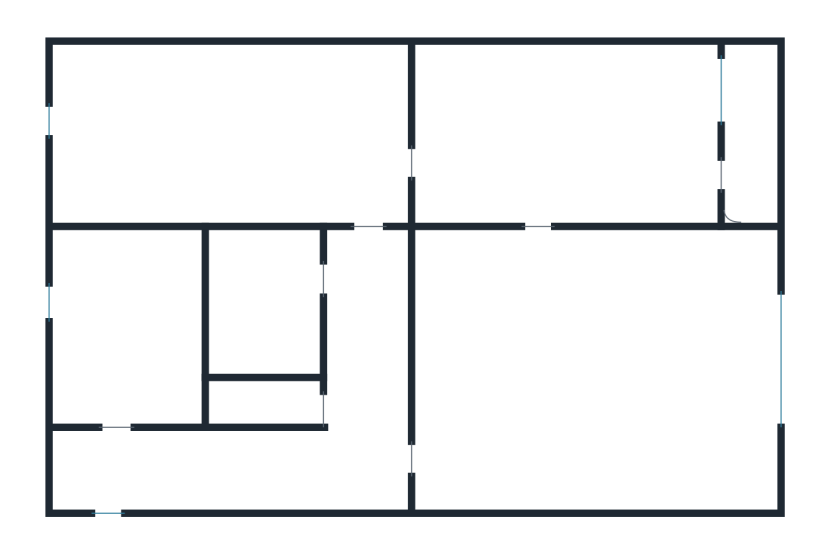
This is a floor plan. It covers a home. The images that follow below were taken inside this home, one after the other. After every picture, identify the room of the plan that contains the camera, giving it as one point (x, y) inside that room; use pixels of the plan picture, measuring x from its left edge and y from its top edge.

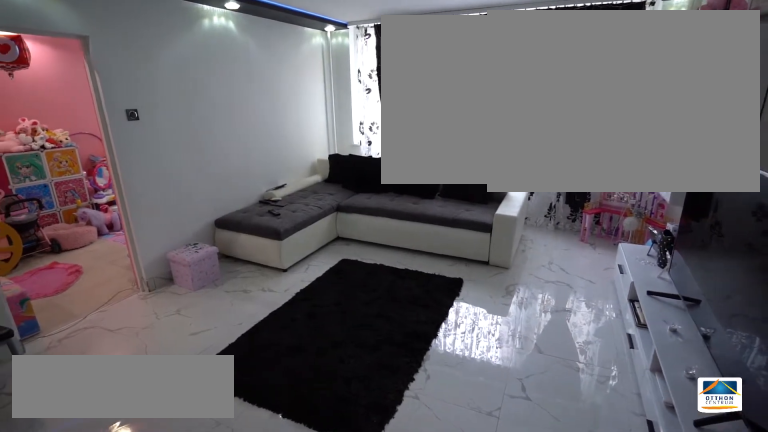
(590, 370)
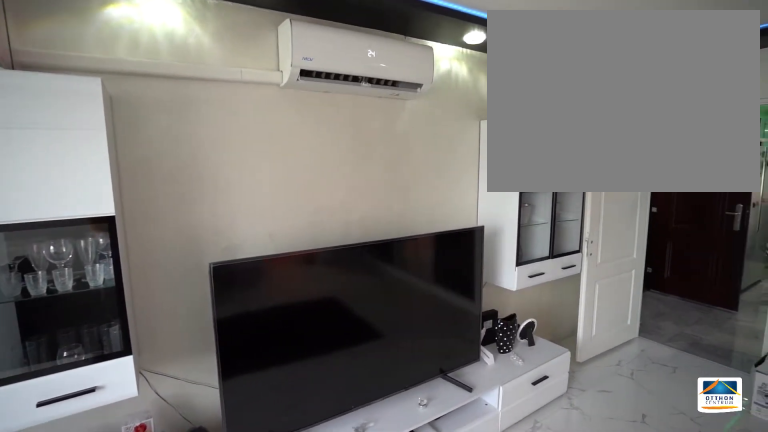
(591, 371)
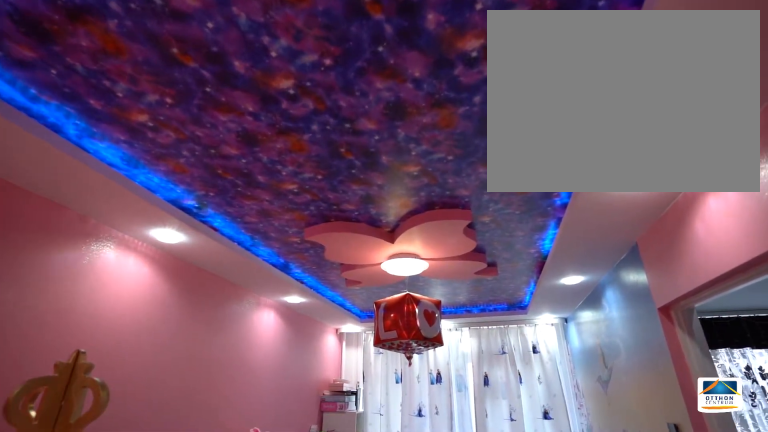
(561, 124)
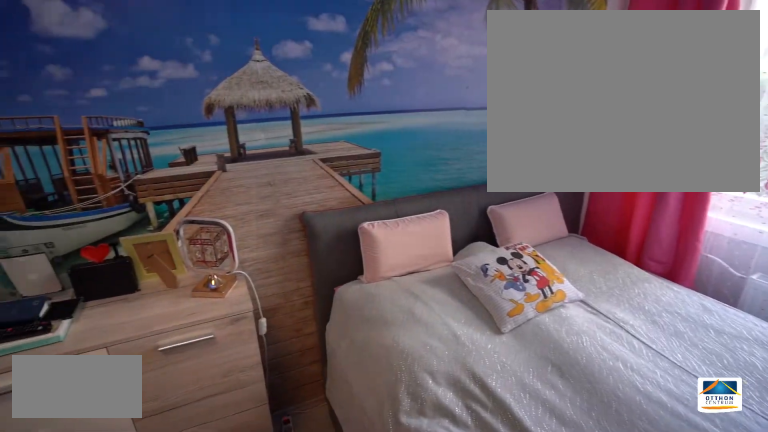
(227, 143)
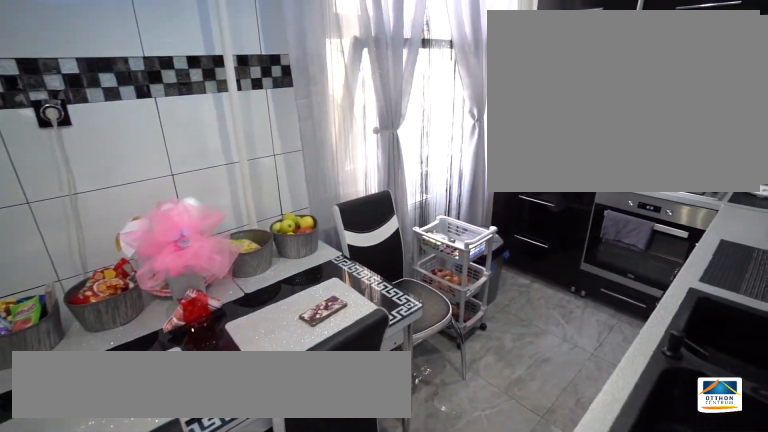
(124, 331)
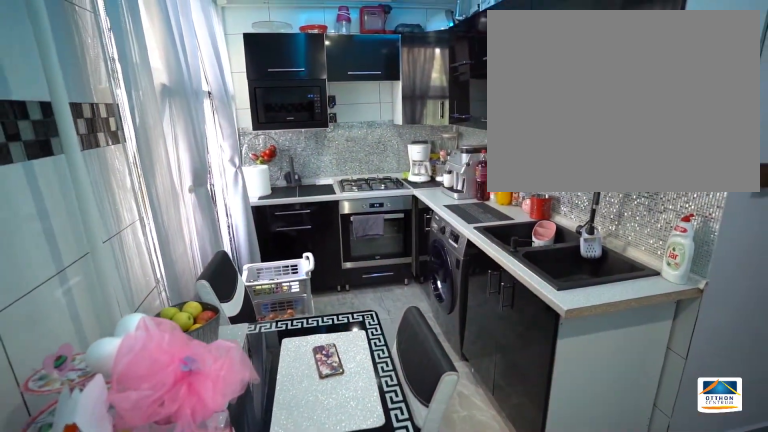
(121, 334)
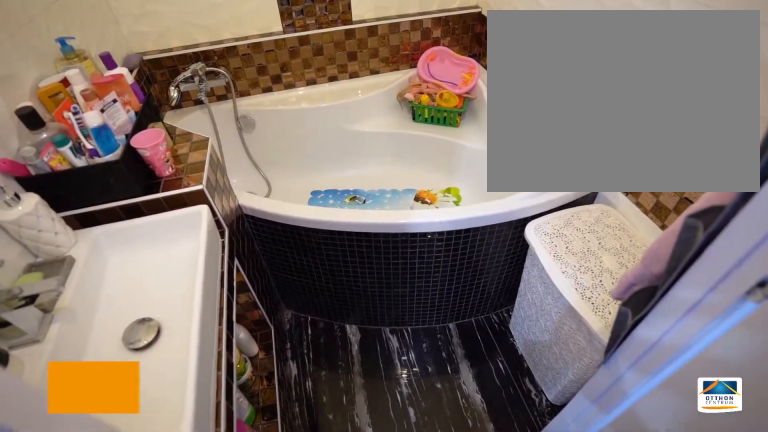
(267, 312)
